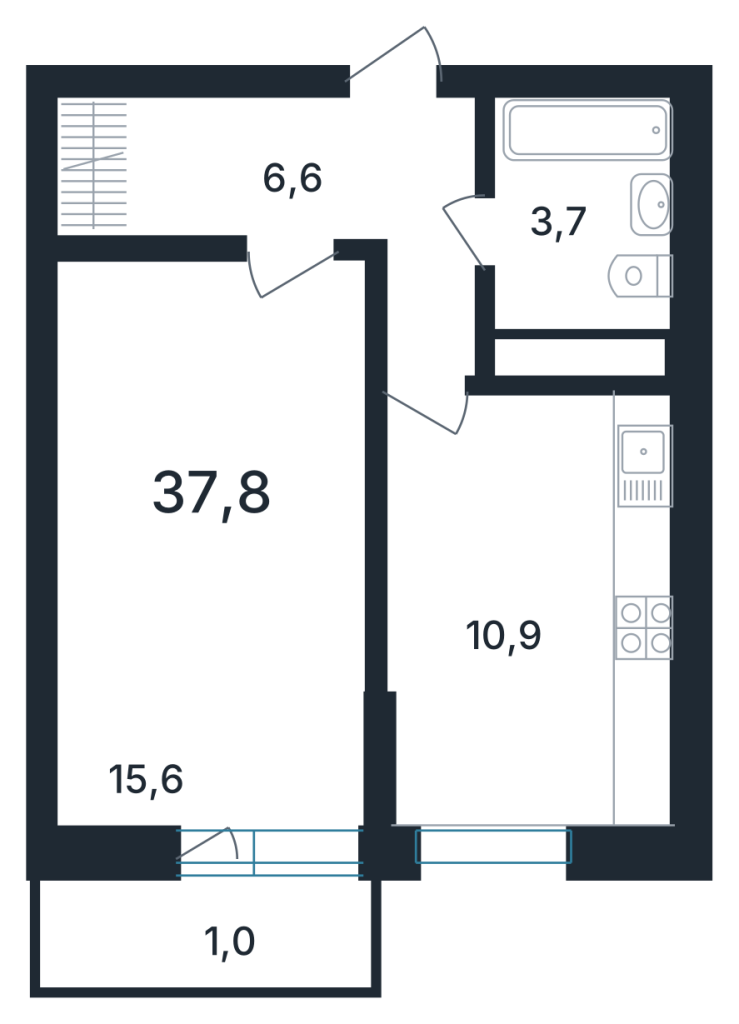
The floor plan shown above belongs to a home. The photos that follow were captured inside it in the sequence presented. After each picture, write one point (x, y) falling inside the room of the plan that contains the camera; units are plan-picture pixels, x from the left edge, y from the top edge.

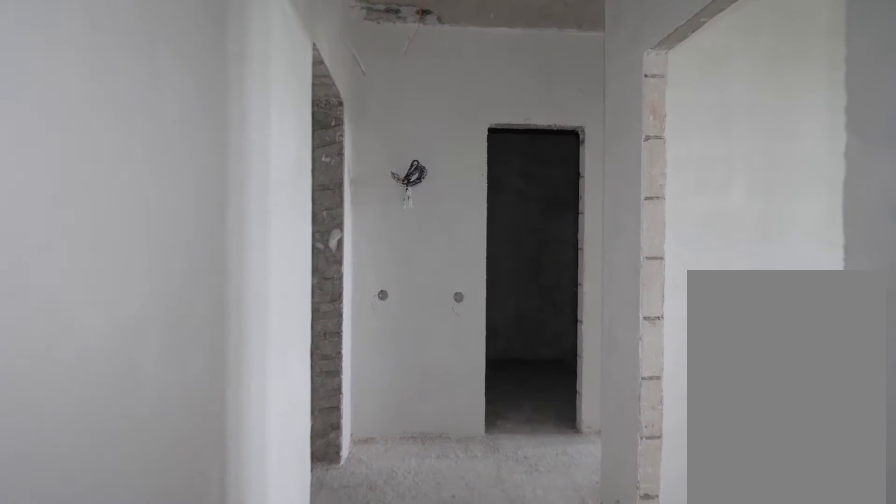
(295, 191)
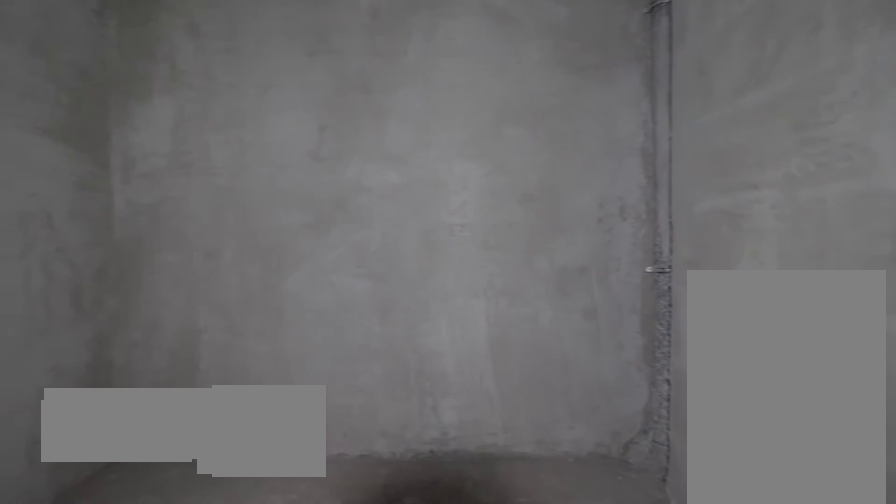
(583, 211)
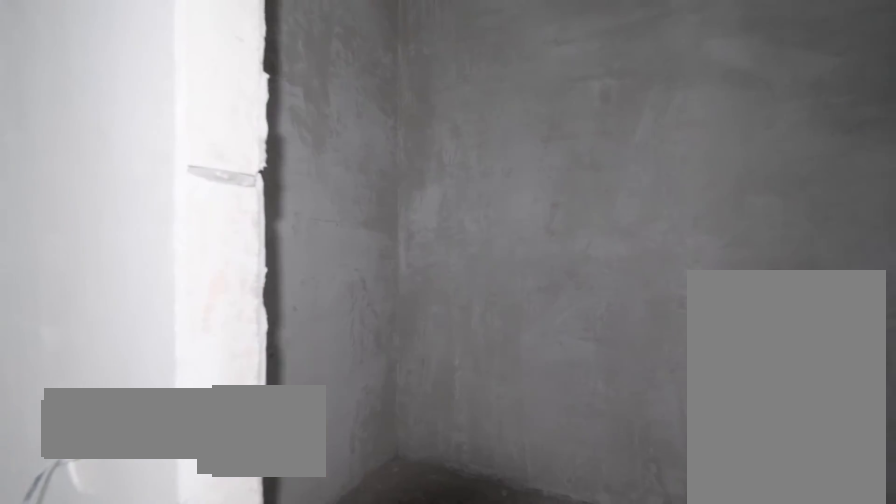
(583, 211)
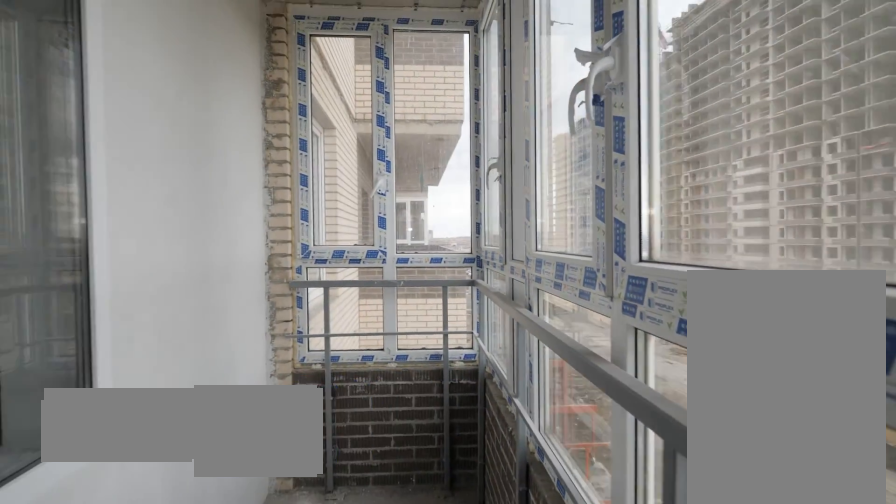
(212, 934)
